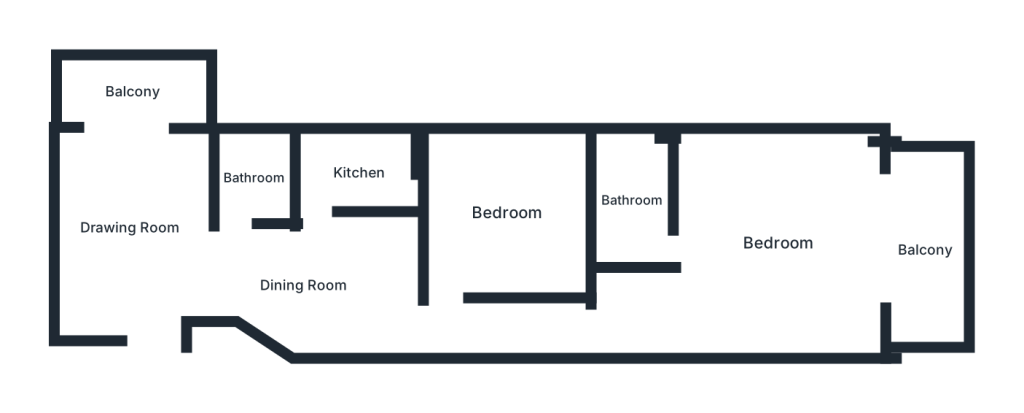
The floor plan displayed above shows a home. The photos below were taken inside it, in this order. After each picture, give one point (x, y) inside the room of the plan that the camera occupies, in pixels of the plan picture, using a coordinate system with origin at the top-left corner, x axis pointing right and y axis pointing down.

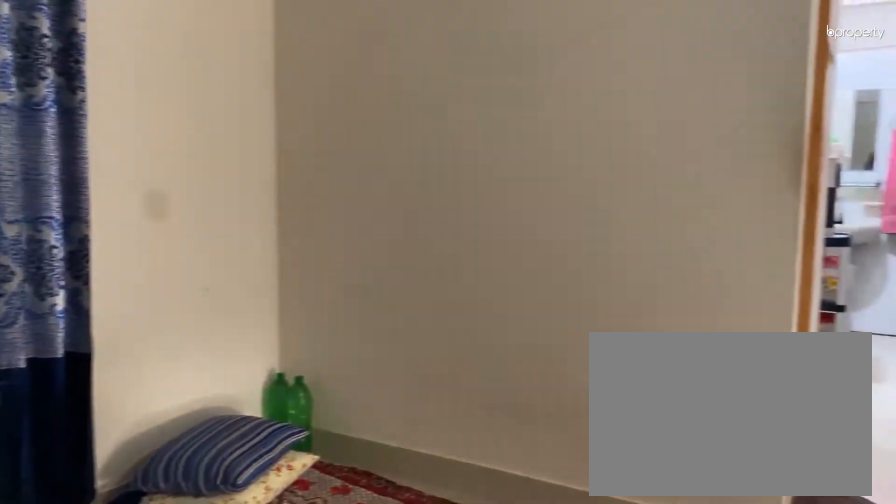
(127, 228)
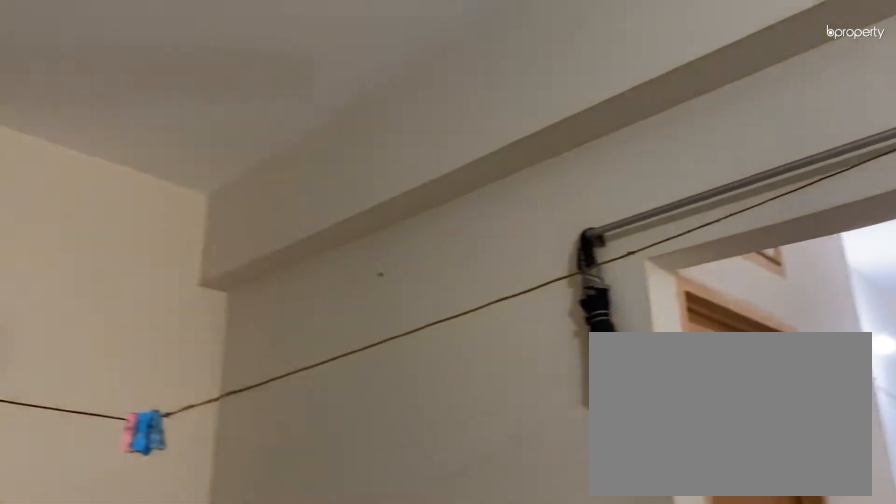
(127, 228)
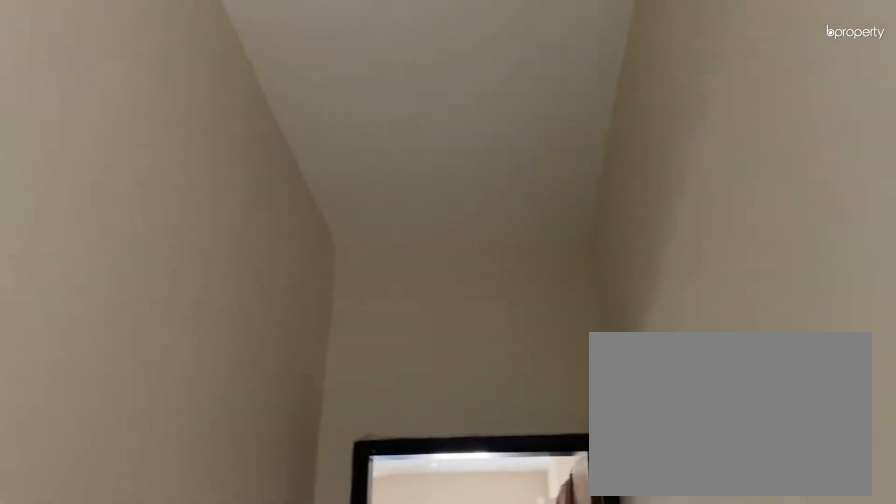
(302, 283)
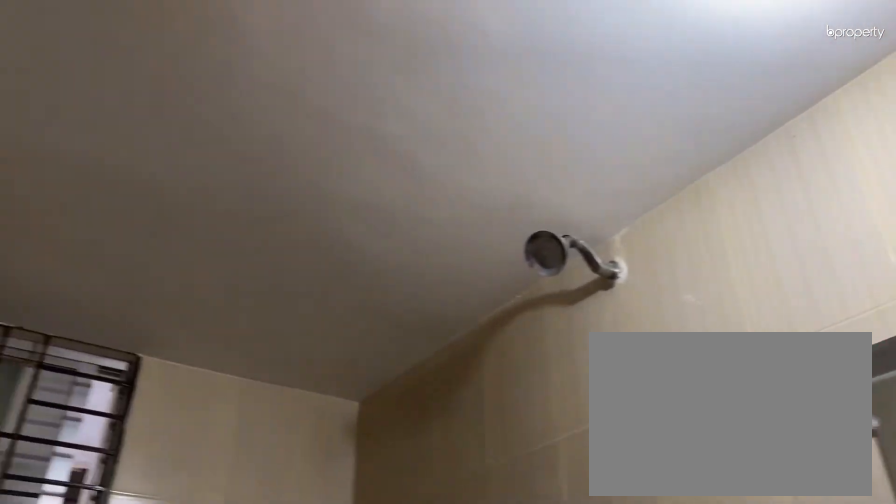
(252, 178)
